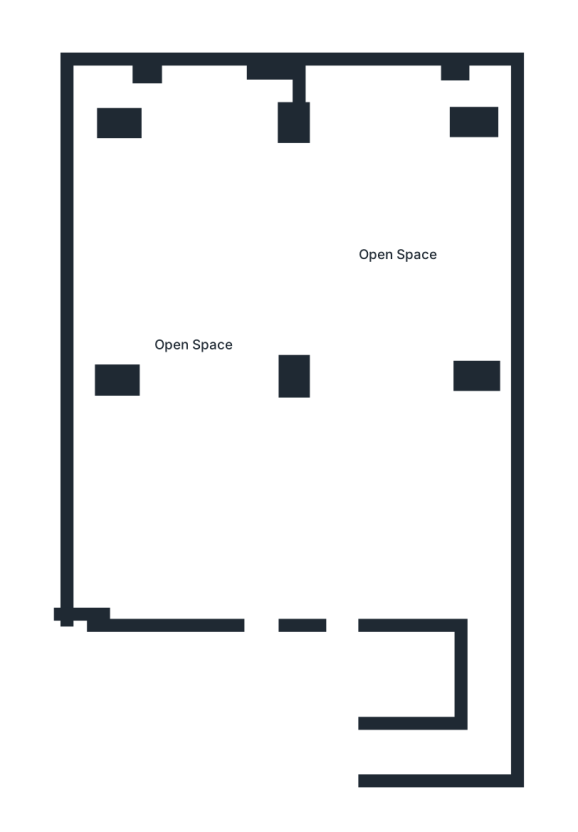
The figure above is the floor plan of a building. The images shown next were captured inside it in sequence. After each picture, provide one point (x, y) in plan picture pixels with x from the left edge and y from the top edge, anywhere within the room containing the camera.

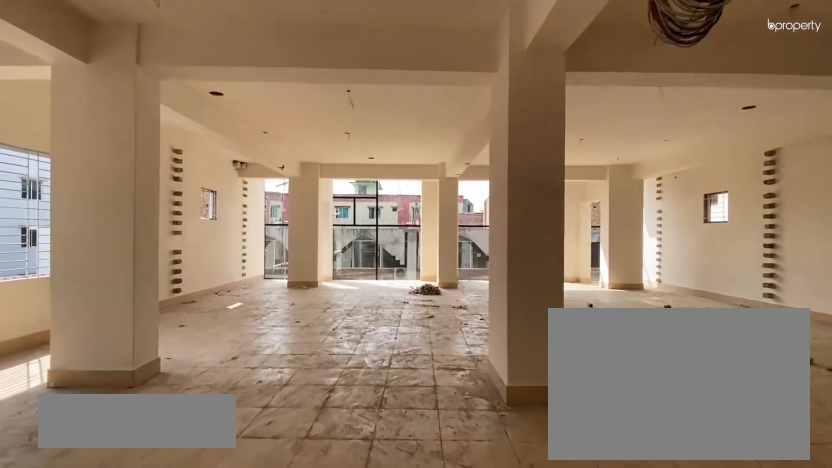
(241, 488)
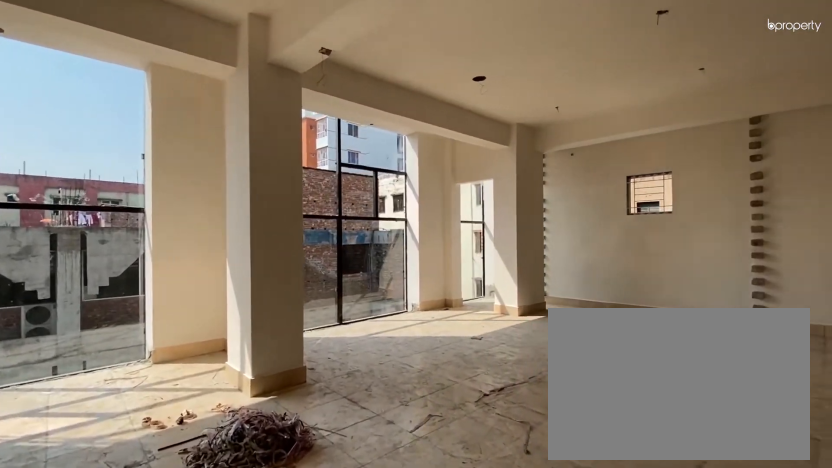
(315, 295)
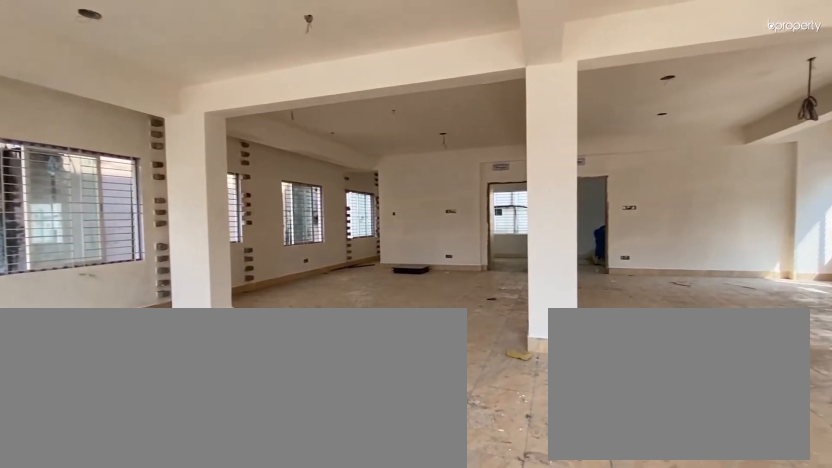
(315, 295)
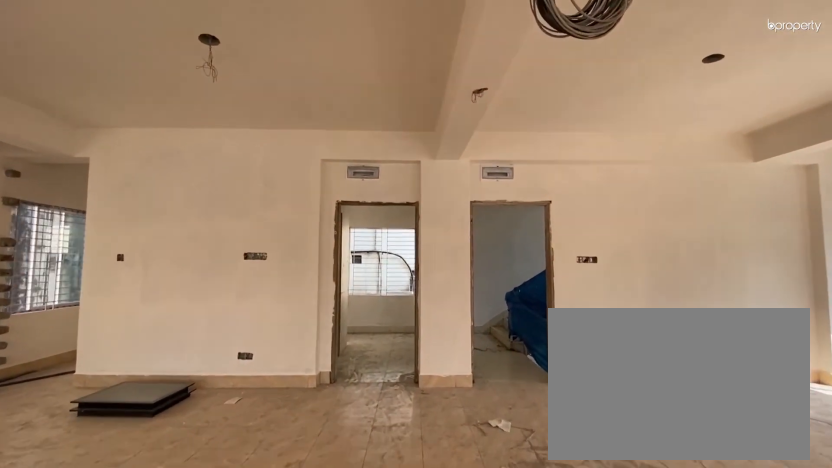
(343, 500)
